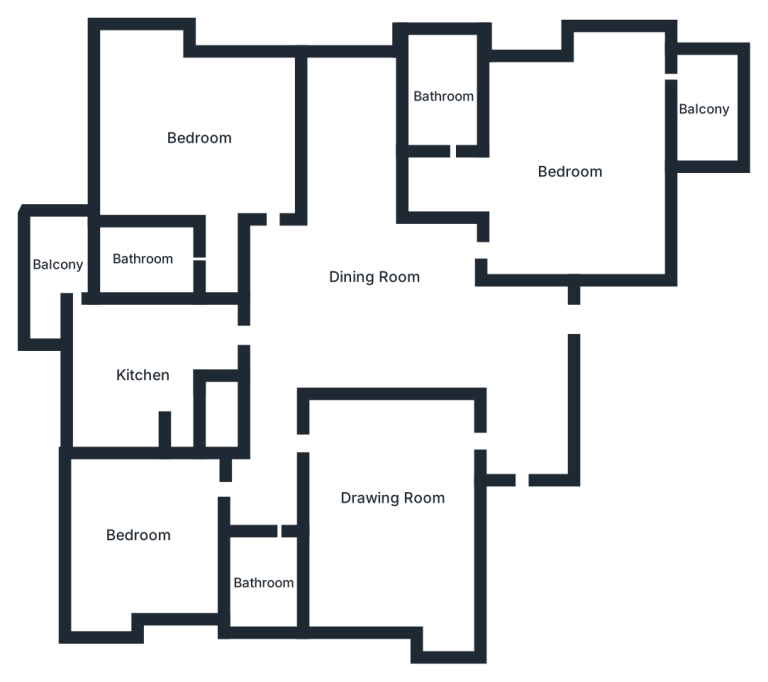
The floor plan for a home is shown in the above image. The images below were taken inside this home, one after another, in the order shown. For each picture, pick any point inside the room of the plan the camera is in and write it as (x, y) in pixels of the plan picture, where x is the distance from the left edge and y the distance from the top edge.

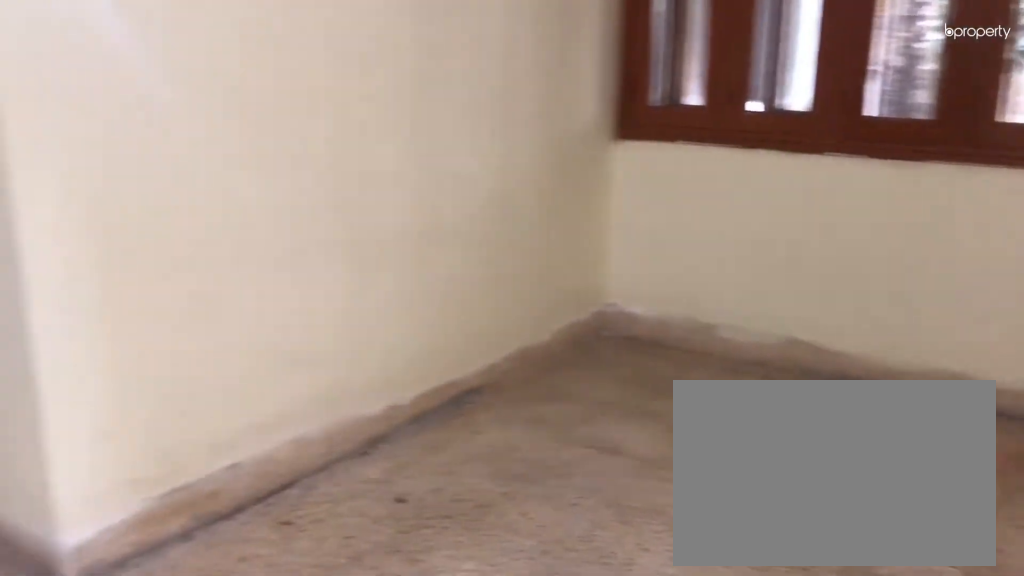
(198, 144)
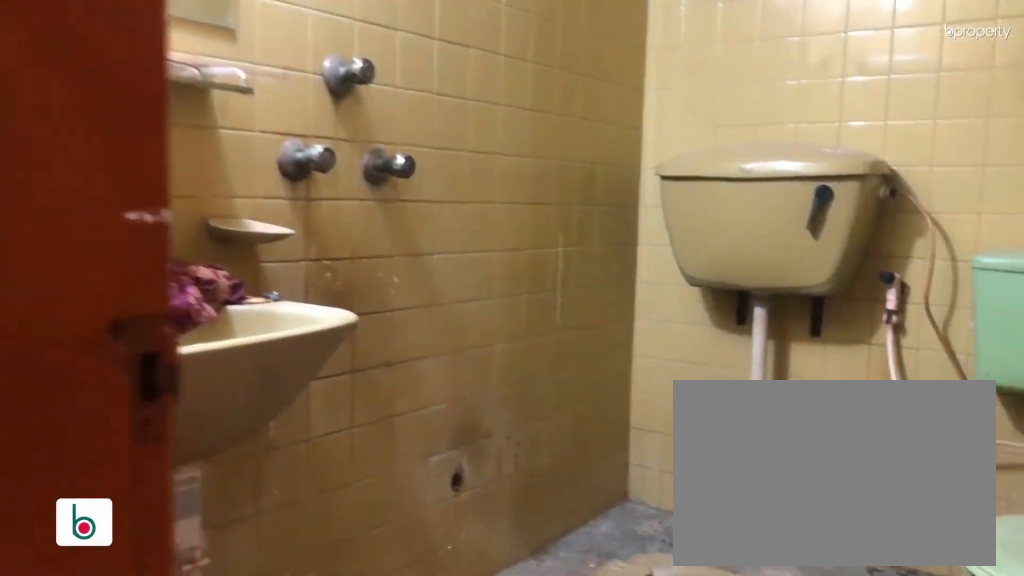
(143, 259)
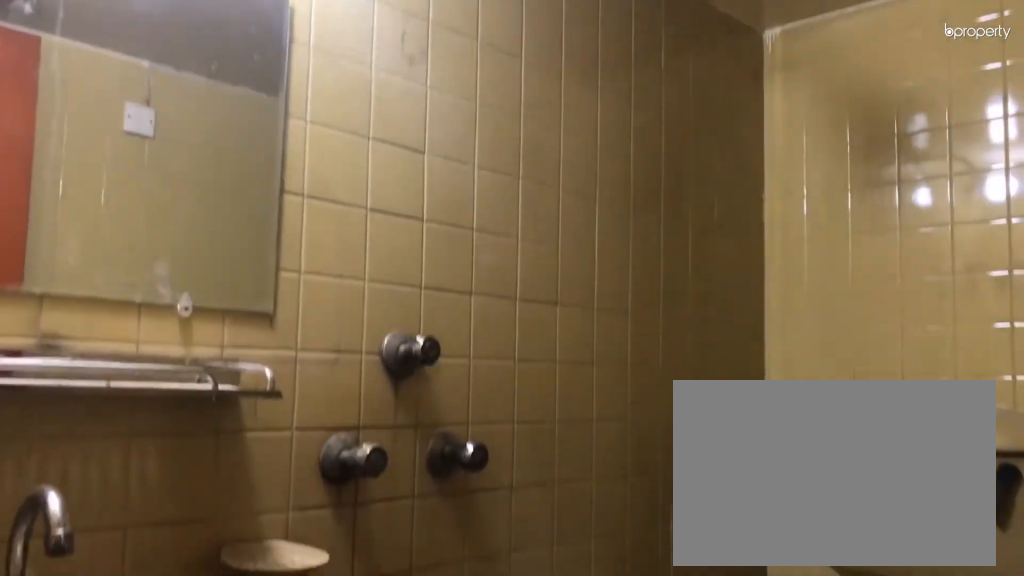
(143, 259)
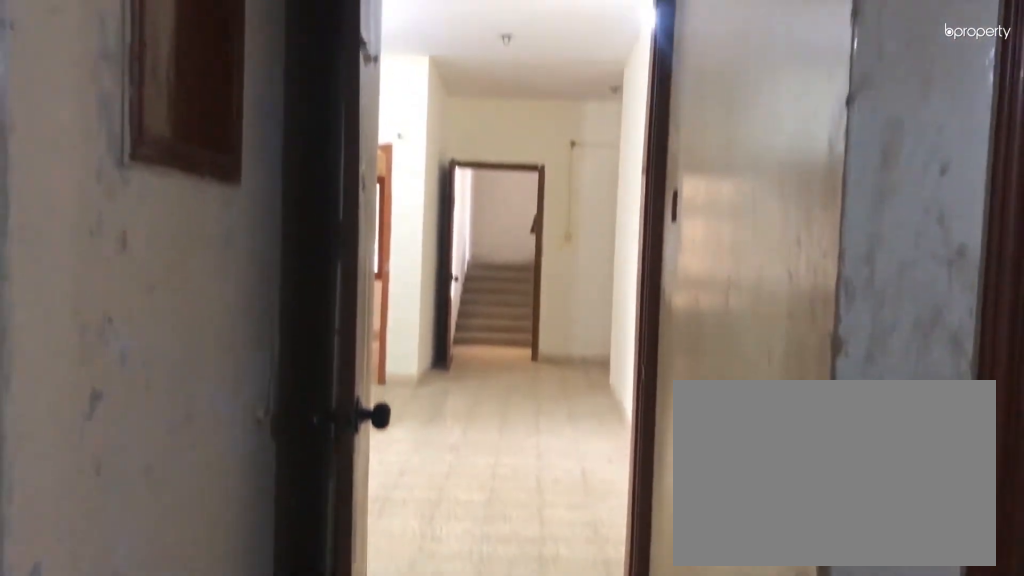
(138, 384)
